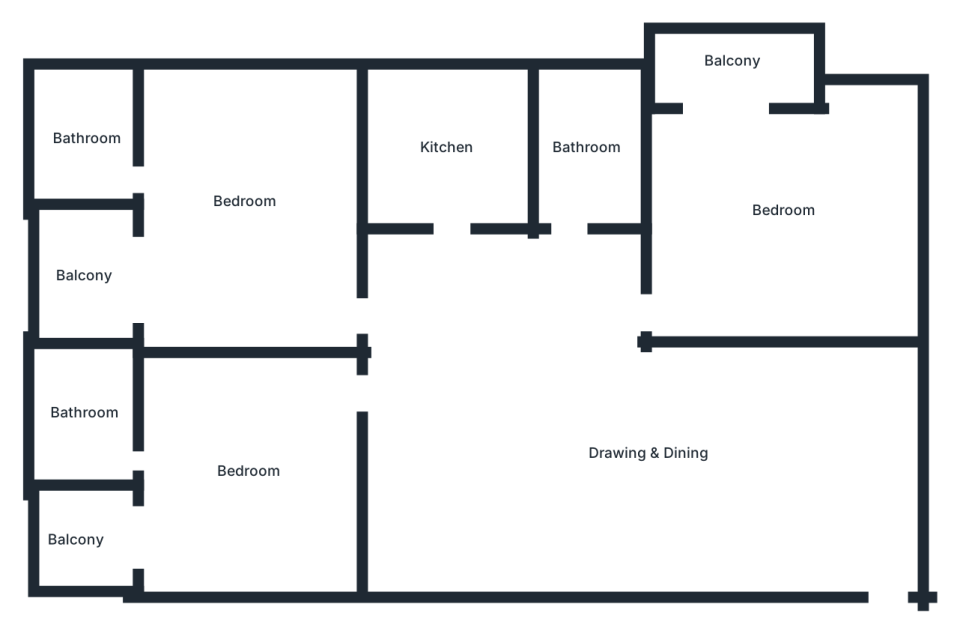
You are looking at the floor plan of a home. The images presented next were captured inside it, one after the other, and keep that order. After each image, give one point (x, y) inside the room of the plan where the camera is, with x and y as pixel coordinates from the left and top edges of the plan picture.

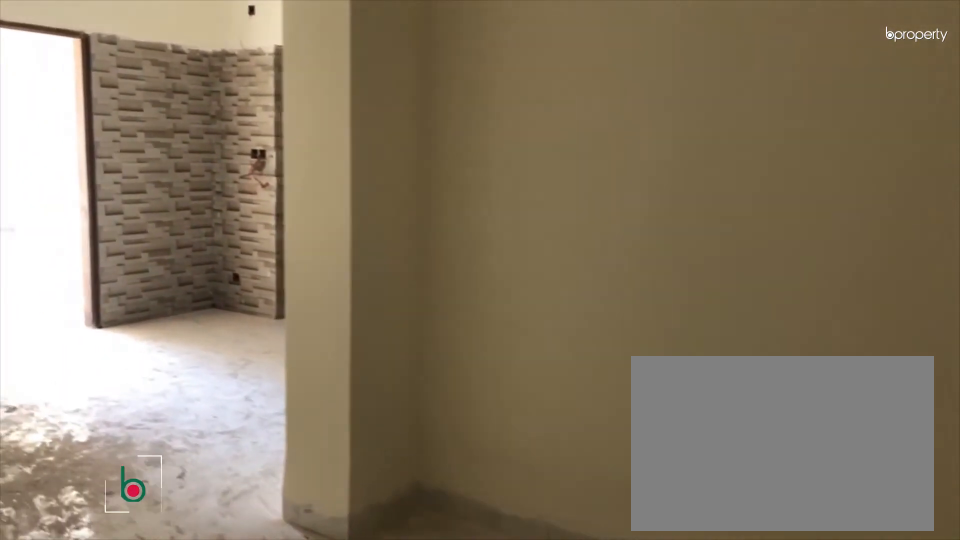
(646, 450)
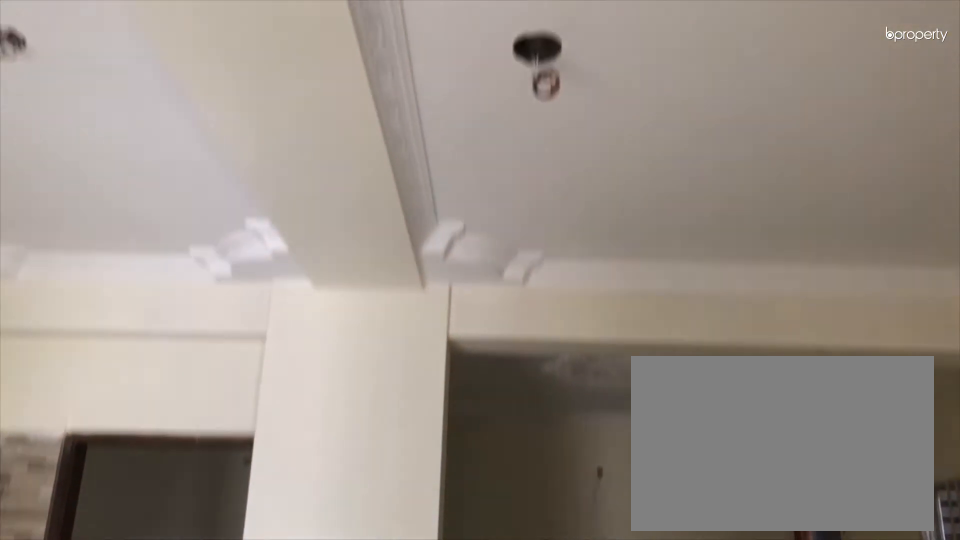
(647, 450)
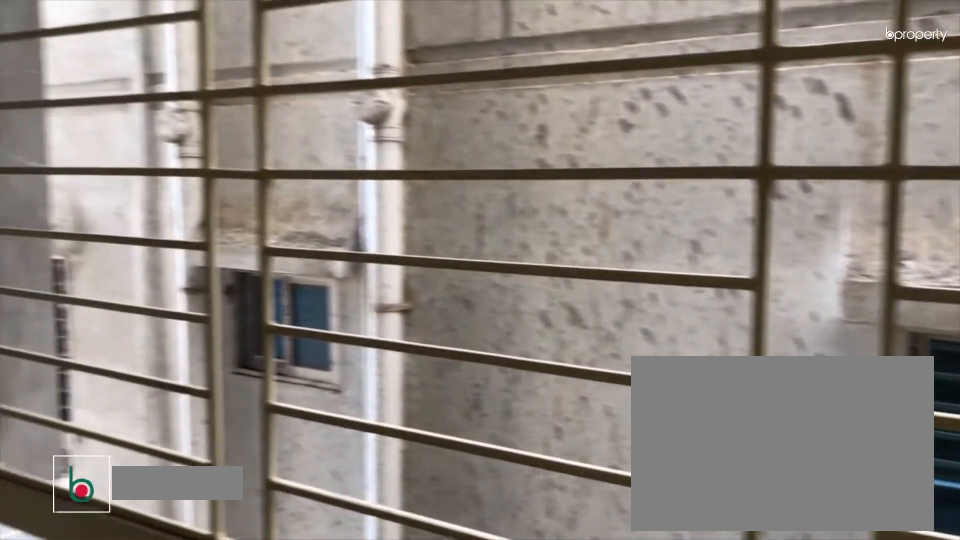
(733, 63)
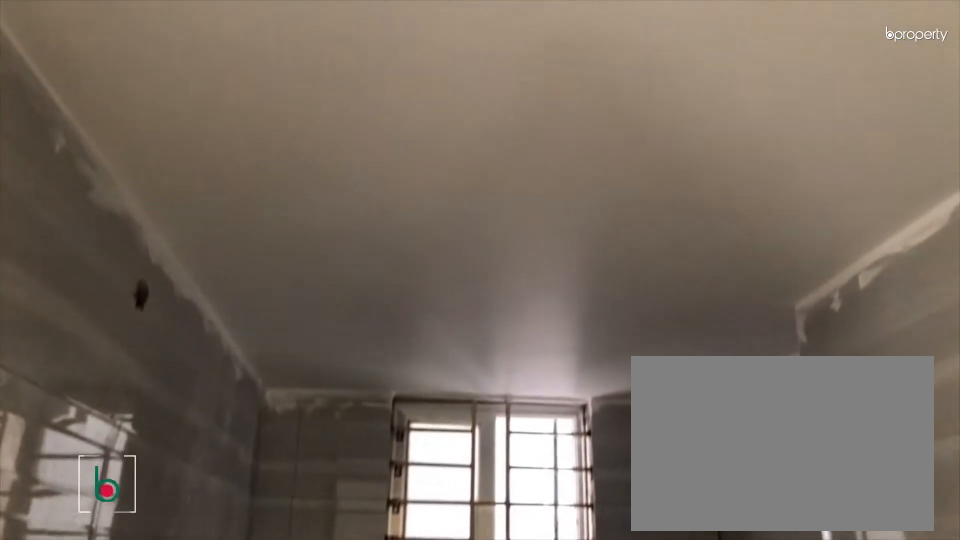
(588, 149)
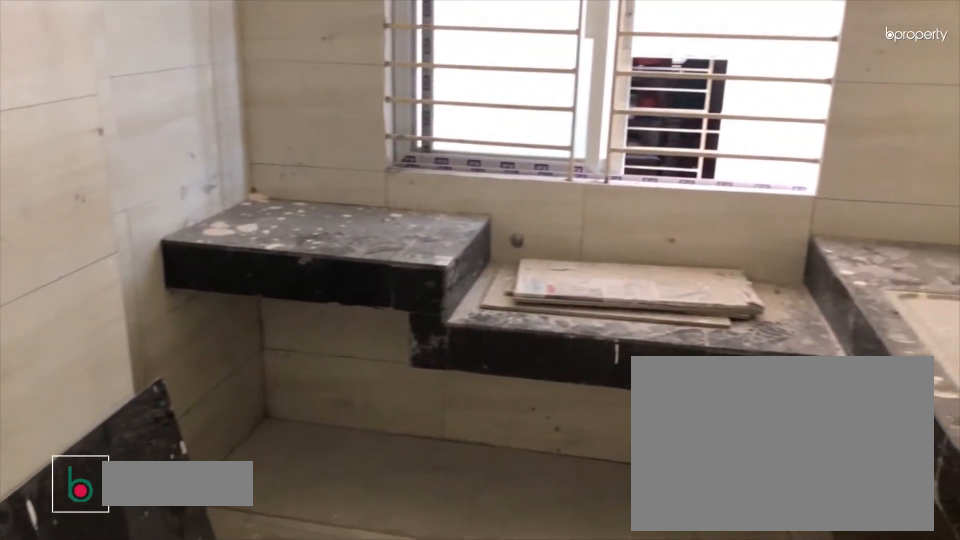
(449, 149)
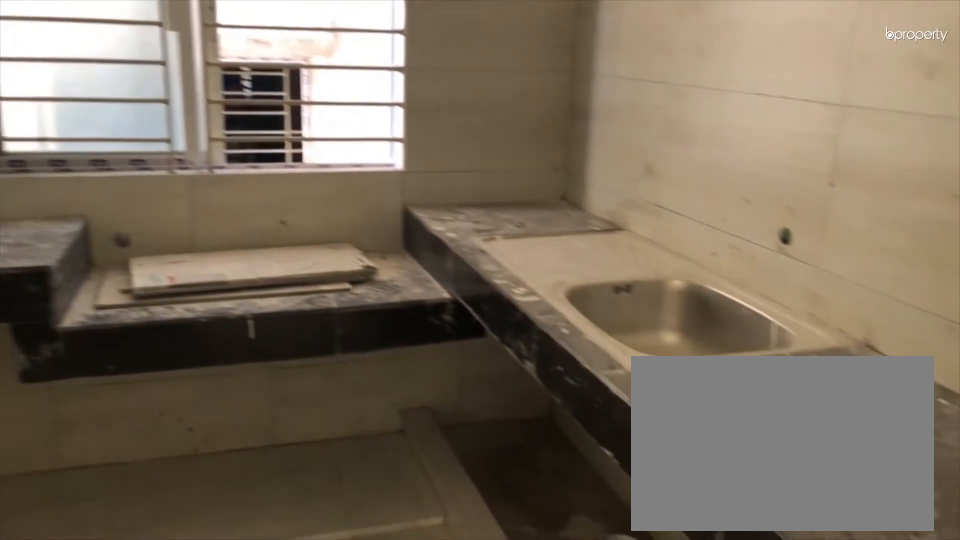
(449, 149)
